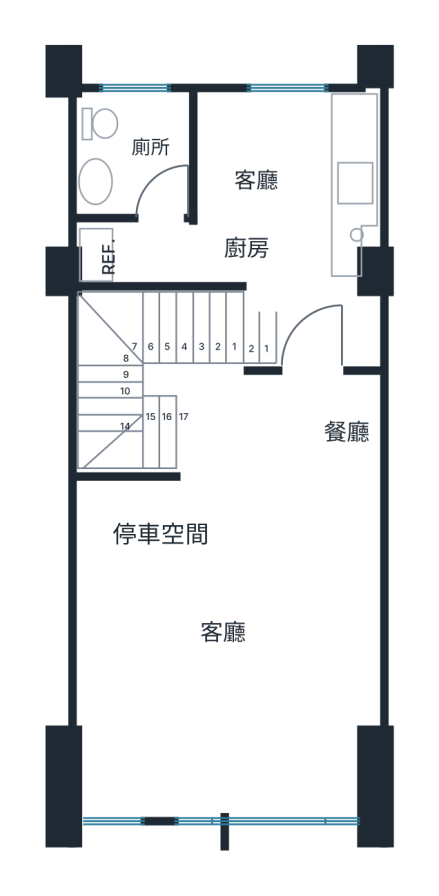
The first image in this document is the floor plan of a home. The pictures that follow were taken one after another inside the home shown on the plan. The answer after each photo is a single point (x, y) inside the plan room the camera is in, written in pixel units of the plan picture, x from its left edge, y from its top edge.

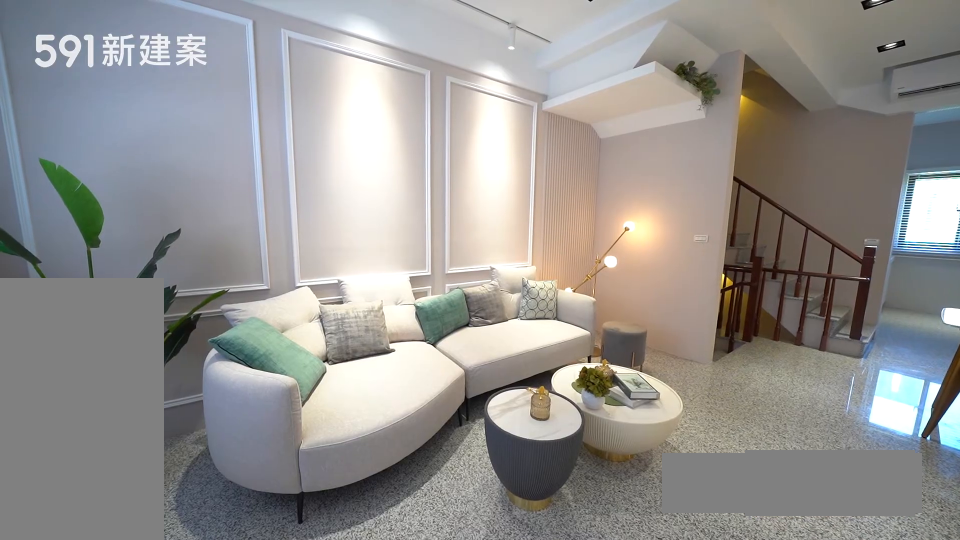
(232, 647)
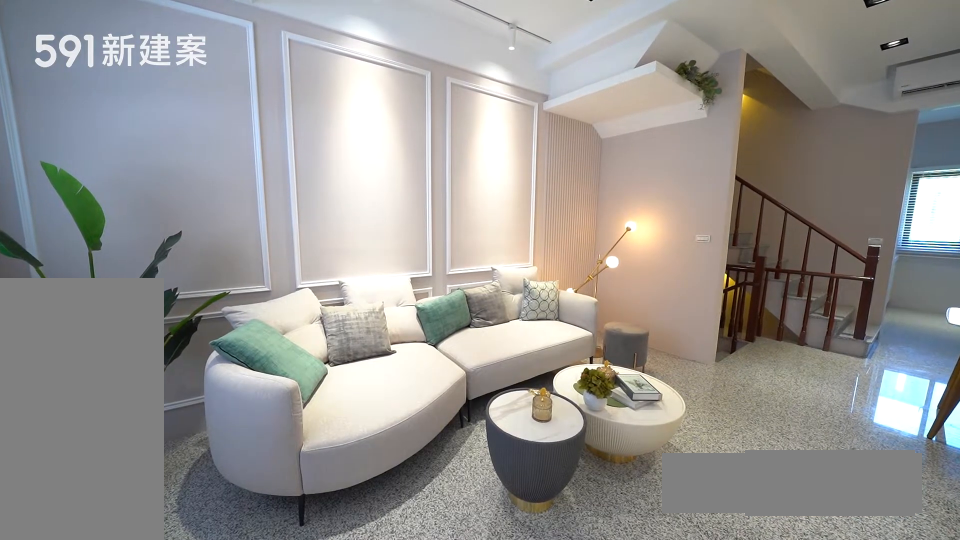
(232, 647)
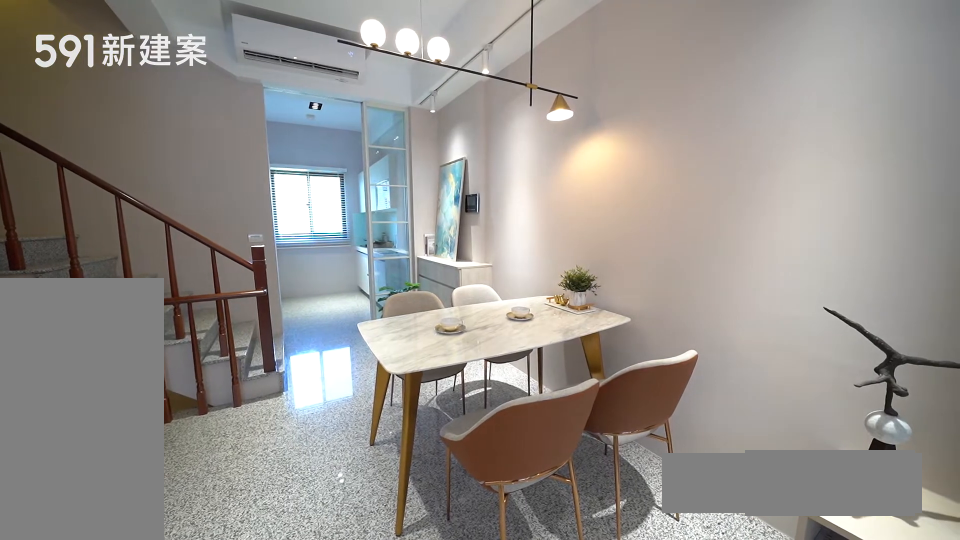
(318, 424)
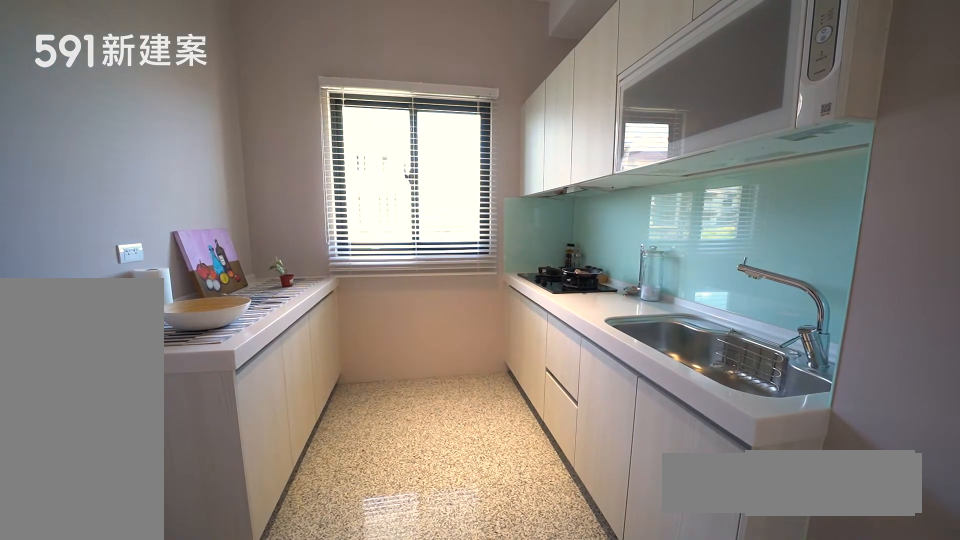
(290, 182)
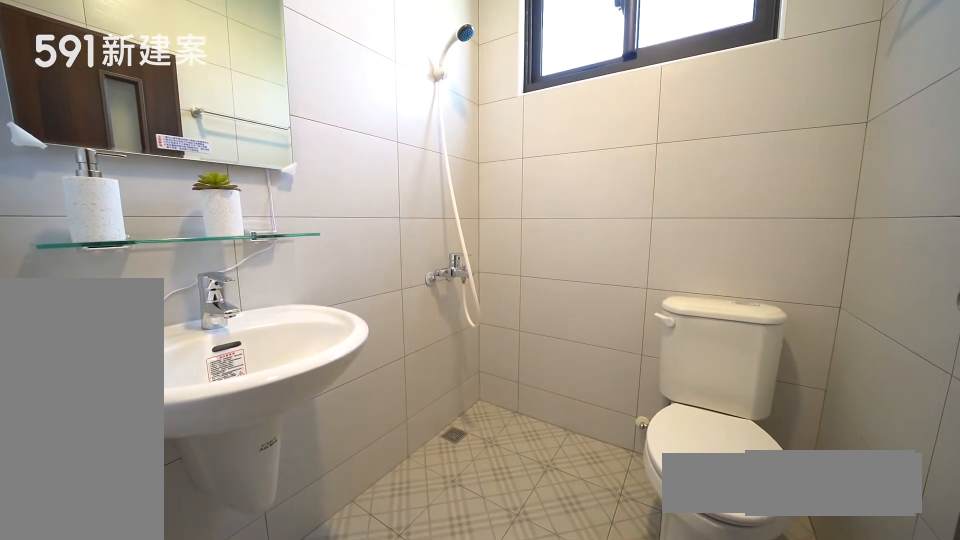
(135, 151)
